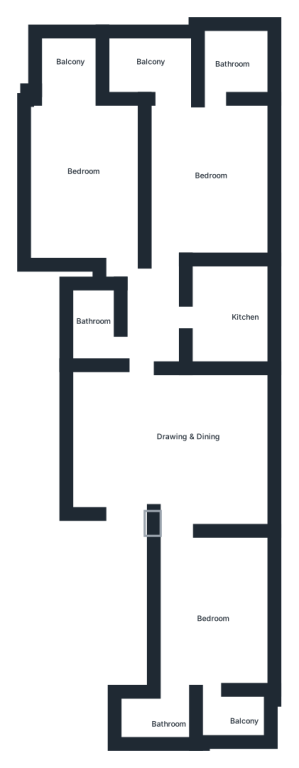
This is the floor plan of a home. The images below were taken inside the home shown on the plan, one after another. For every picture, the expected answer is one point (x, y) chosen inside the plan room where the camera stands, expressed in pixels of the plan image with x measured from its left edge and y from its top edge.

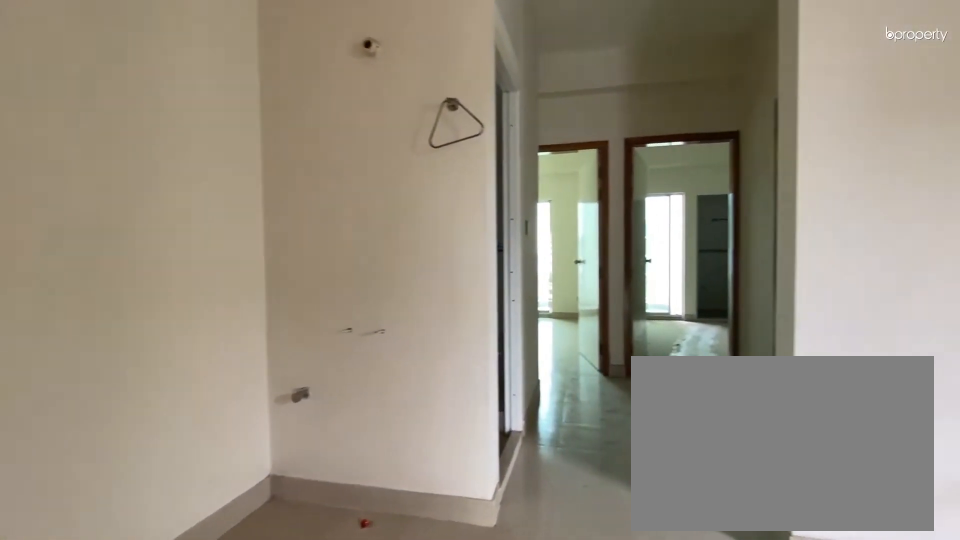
(176, 423)
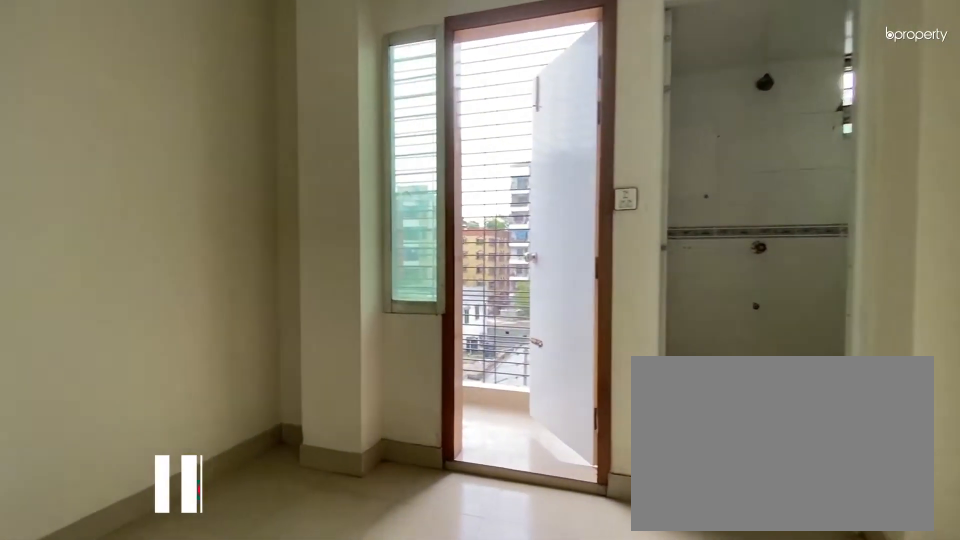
(209, 607)
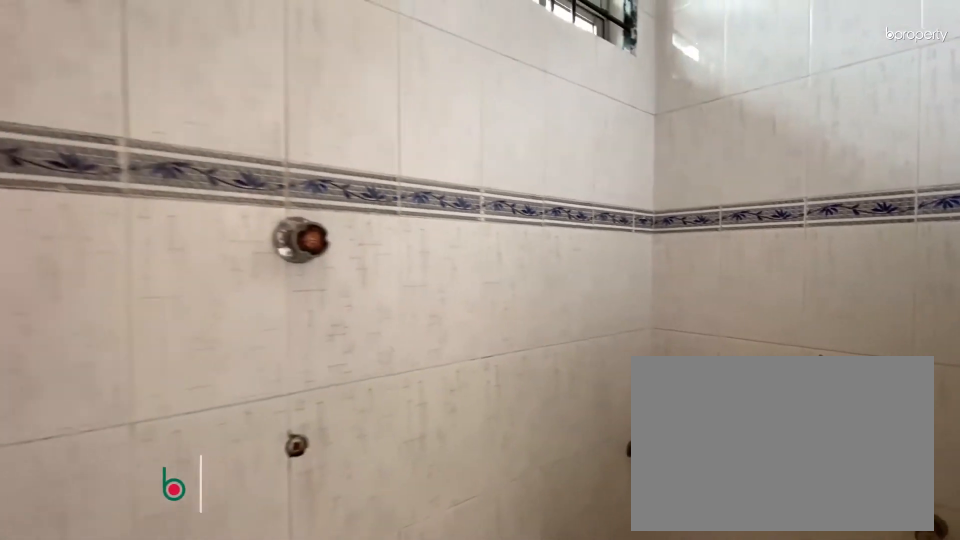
(154, 727)
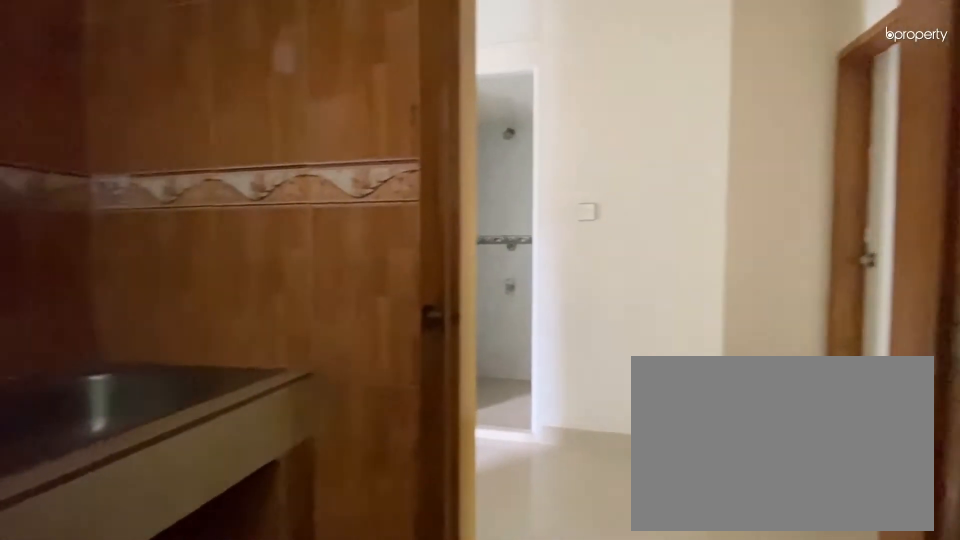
(239, 312)
